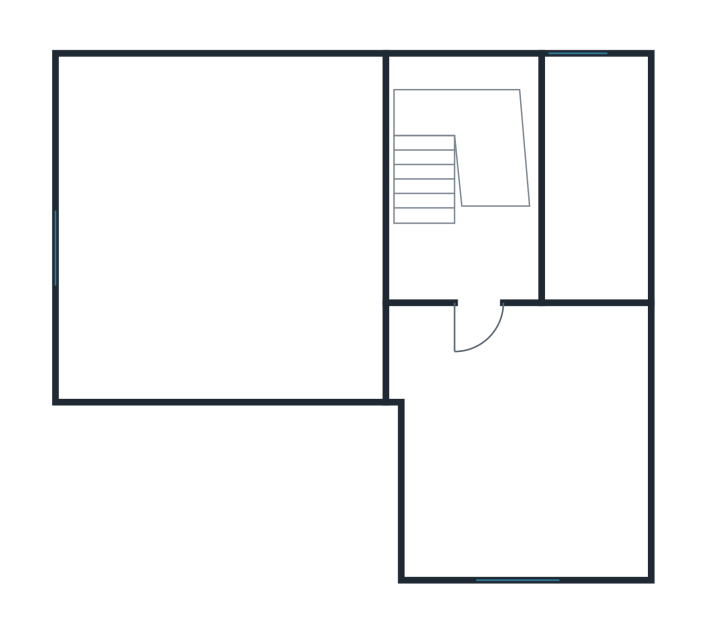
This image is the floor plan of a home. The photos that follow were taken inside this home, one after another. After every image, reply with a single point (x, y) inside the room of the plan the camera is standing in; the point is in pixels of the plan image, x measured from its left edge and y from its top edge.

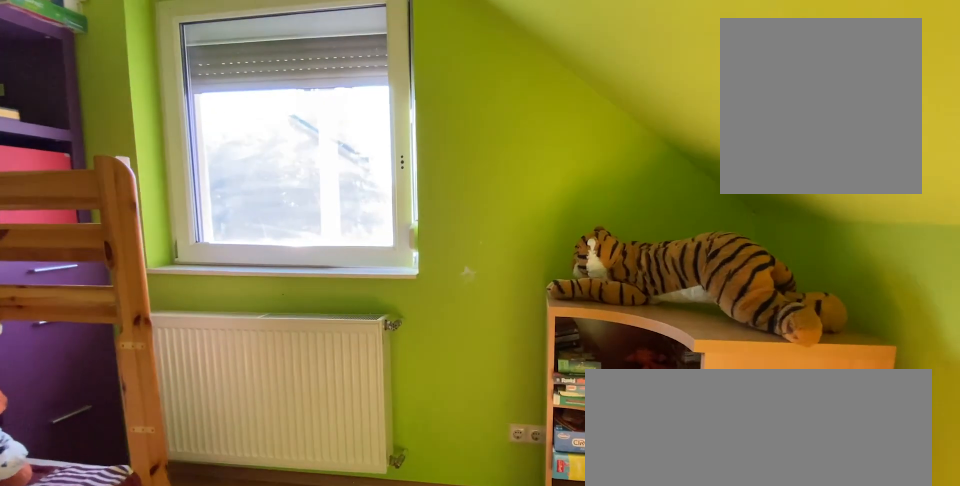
(505, 467)
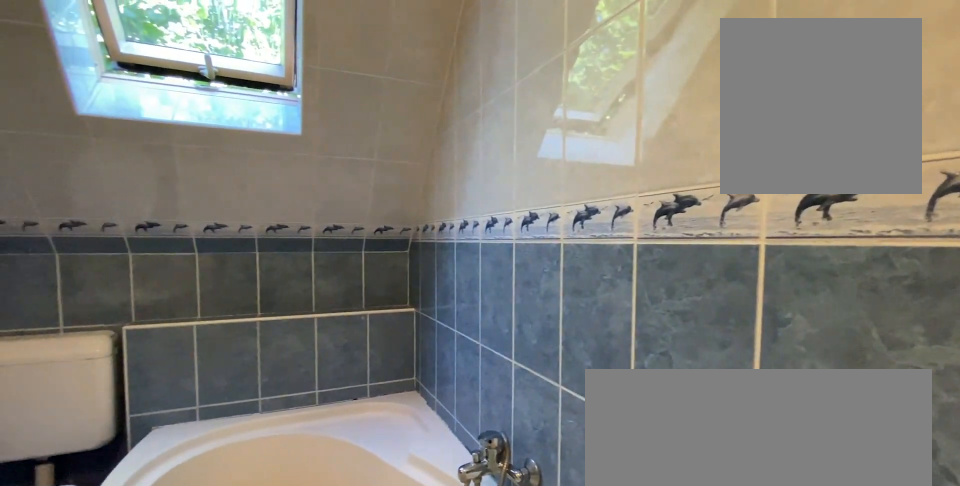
(581, 192)
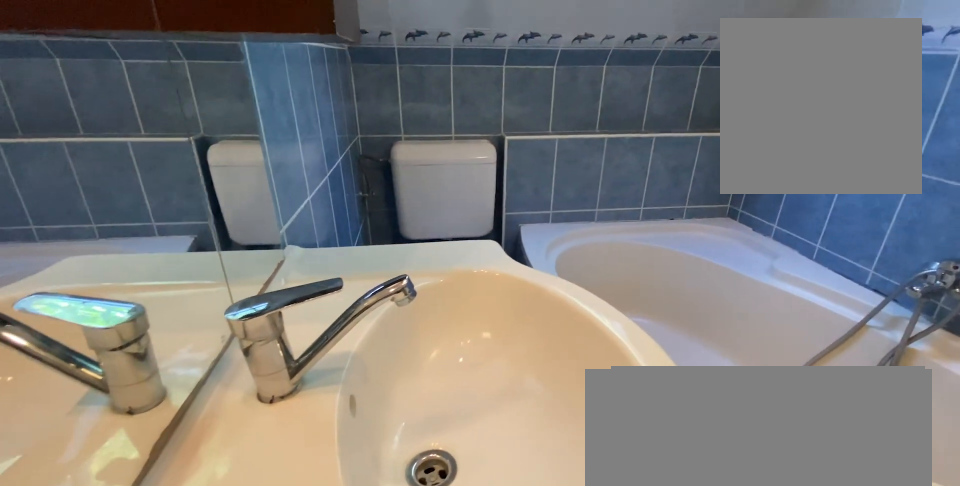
(581, 192)
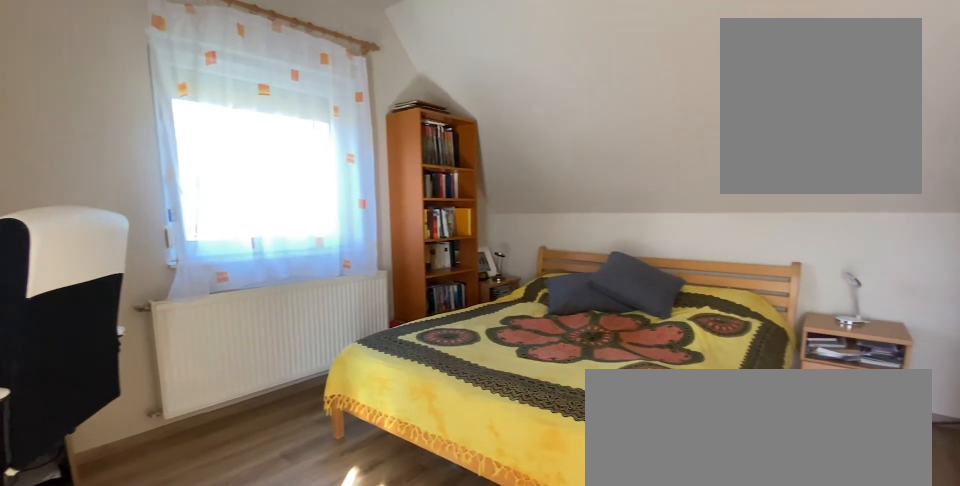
(221, 245)
